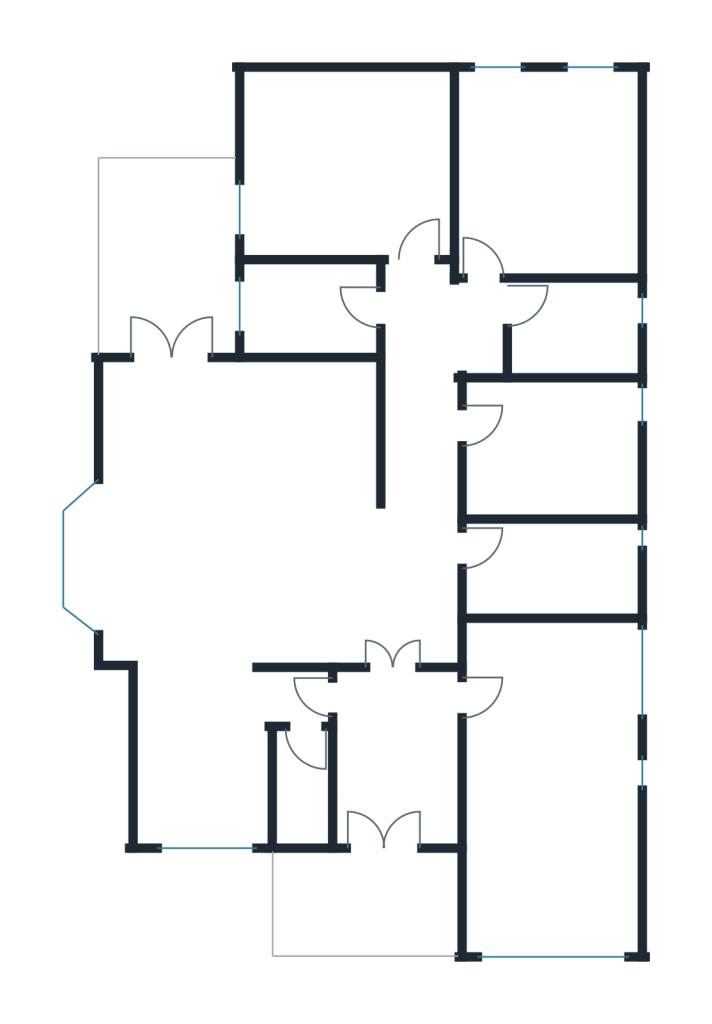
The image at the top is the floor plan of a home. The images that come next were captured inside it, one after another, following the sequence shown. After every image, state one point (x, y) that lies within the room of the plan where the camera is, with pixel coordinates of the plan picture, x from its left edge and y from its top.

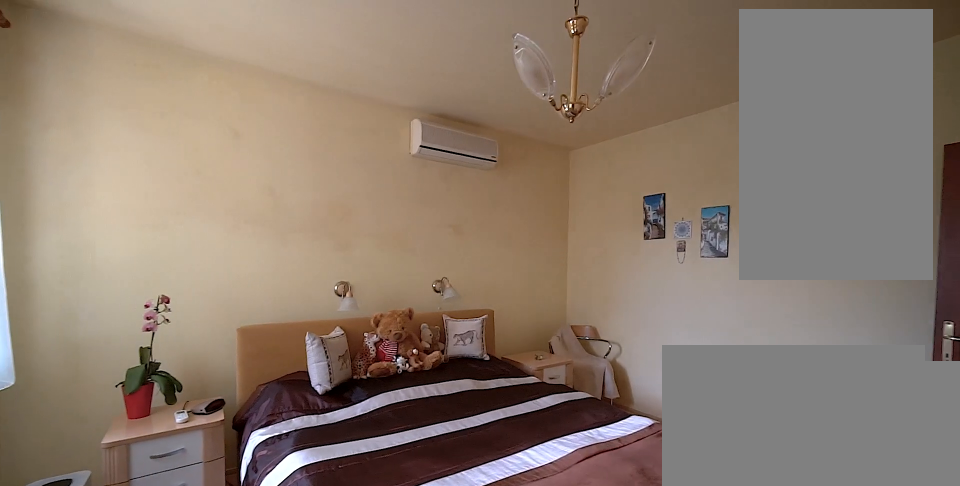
(352, 176)
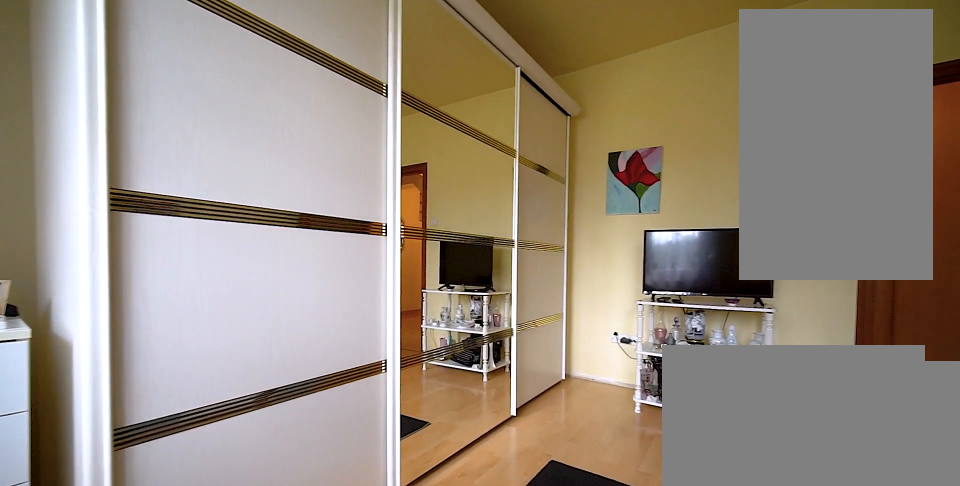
(549, 174)
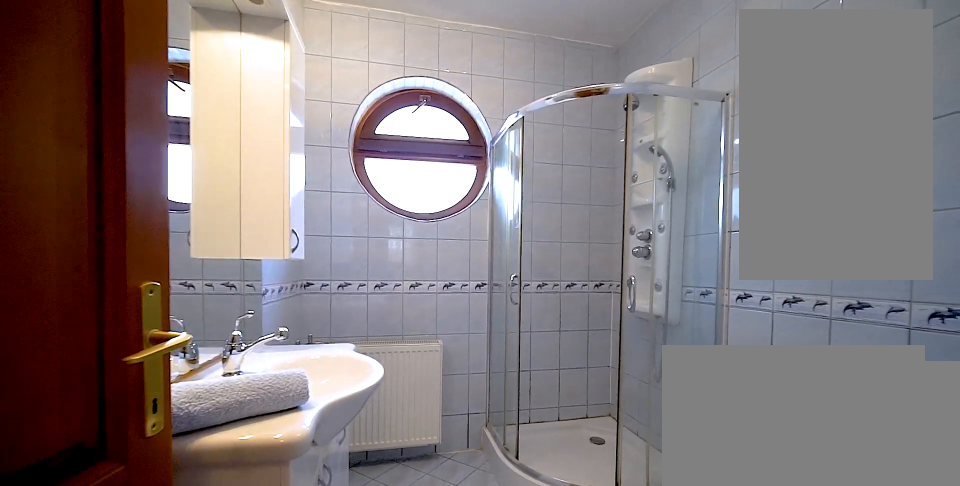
(578, 329)
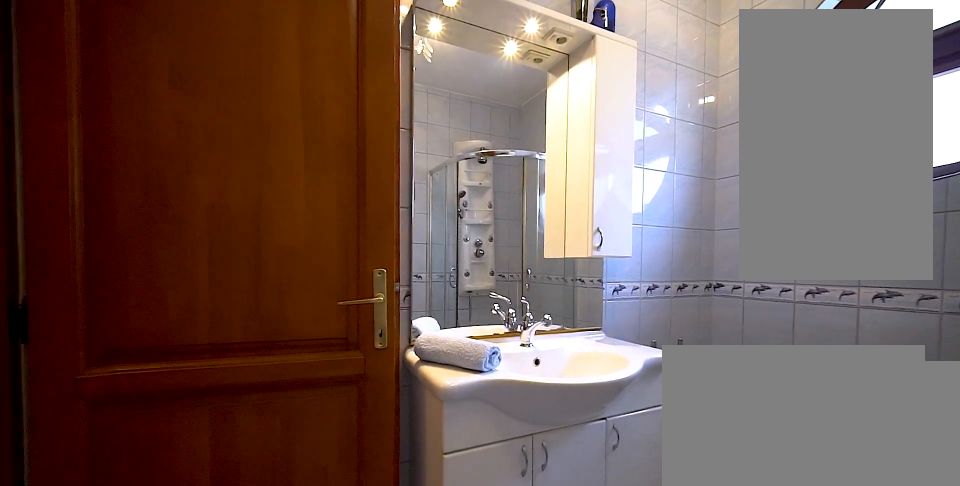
(578, 329)
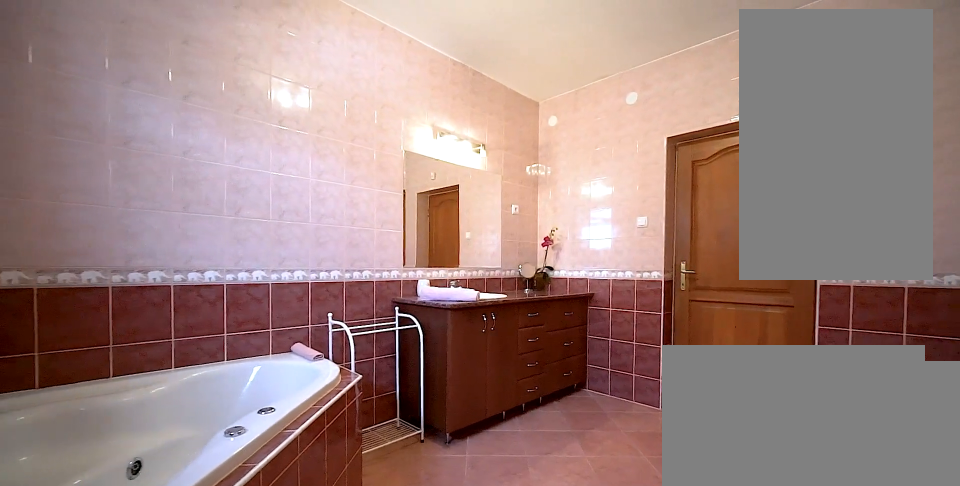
(544, 455)
